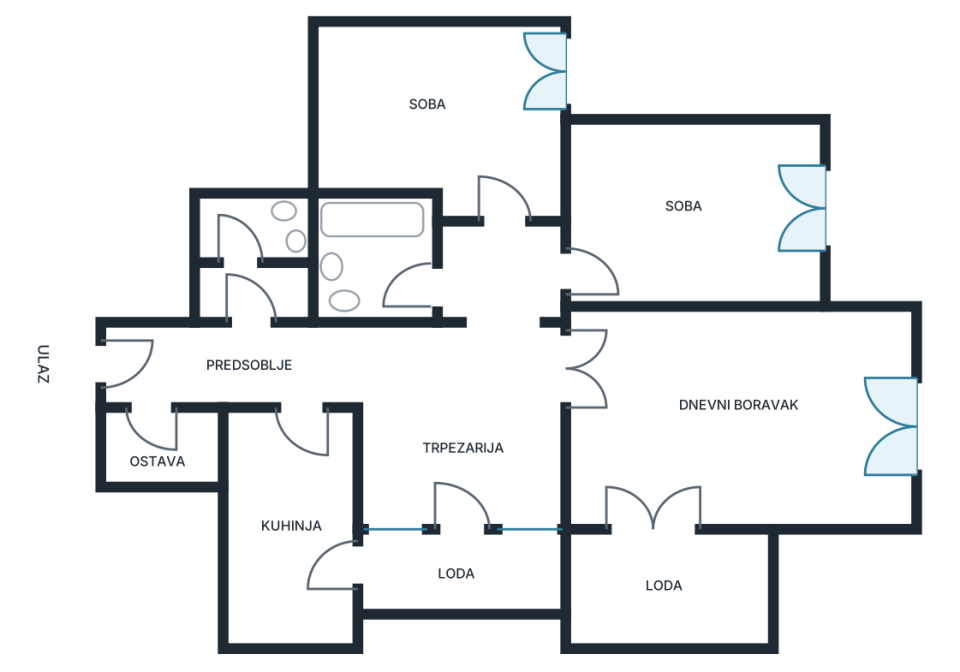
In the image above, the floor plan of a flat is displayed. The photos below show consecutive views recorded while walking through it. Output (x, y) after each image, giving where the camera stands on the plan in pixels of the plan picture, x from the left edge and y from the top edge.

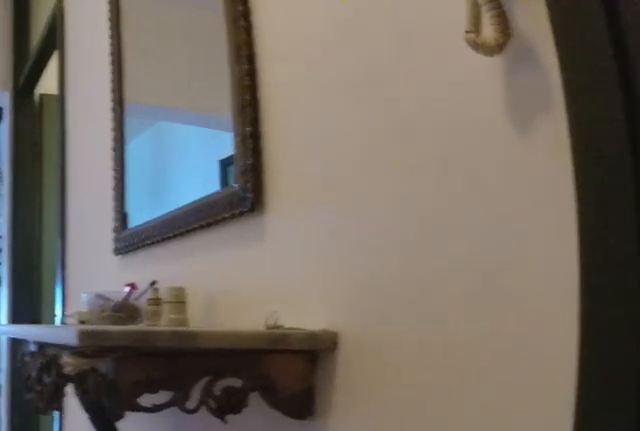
(121, 372)
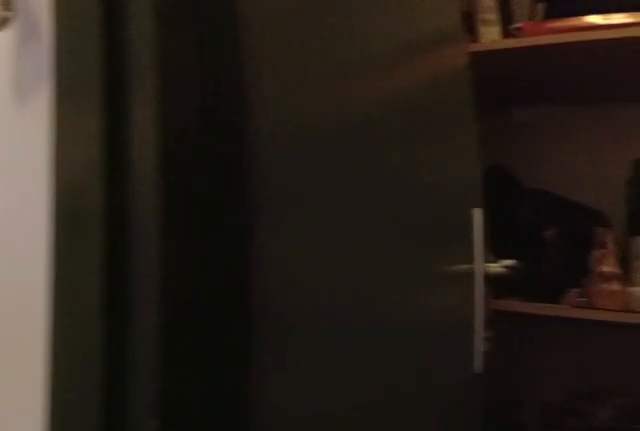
(126, 373)
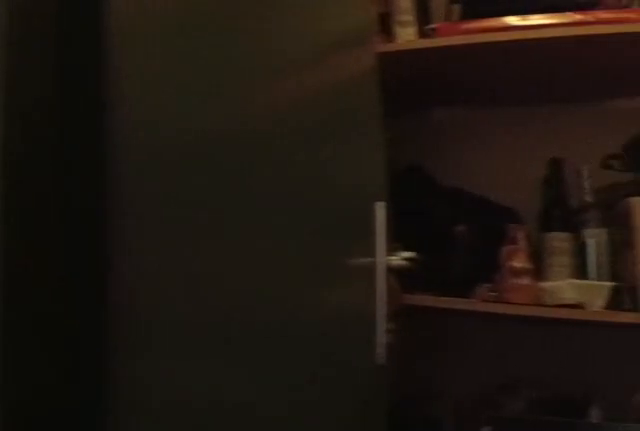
(127, 373)
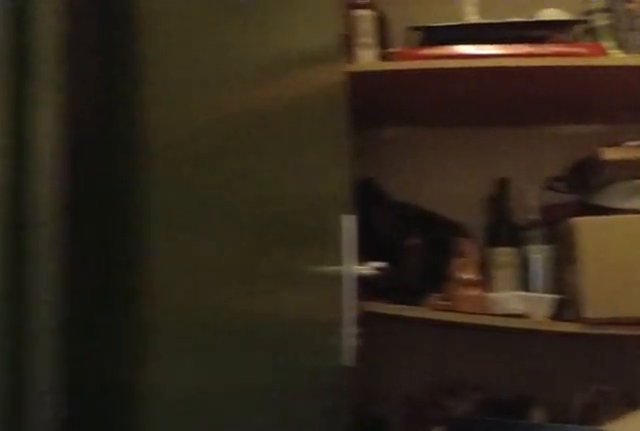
(119, 373)
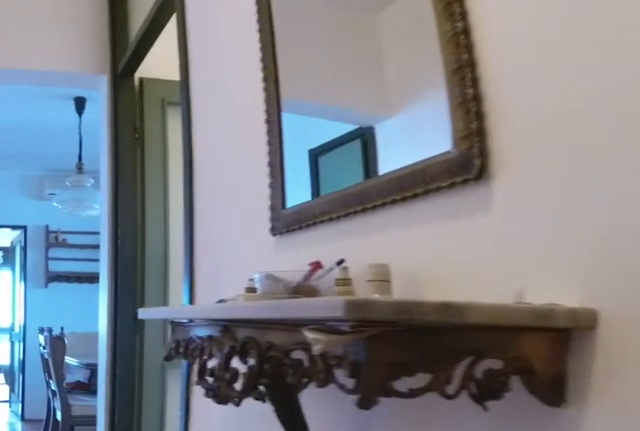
(134, 367)
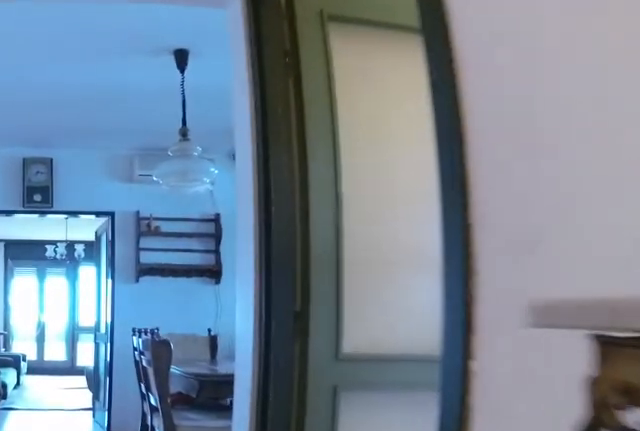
(186, 365)
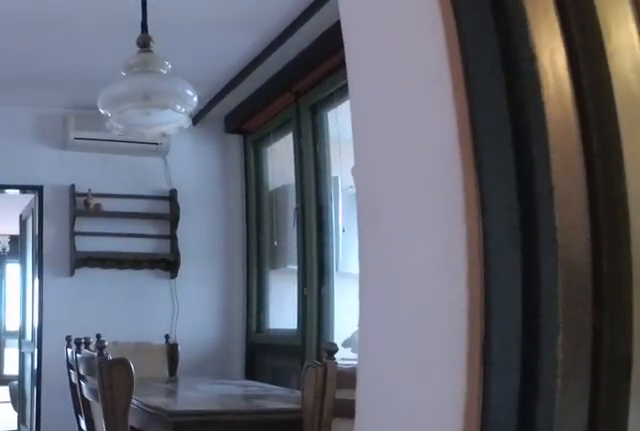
(270, 368)
